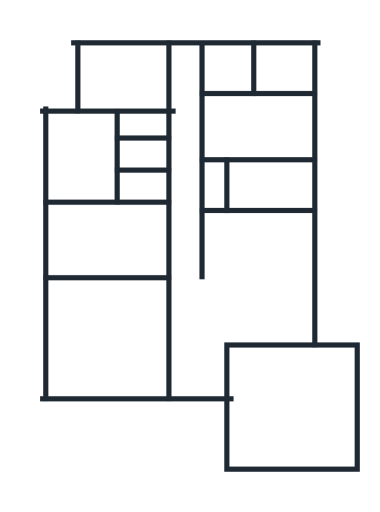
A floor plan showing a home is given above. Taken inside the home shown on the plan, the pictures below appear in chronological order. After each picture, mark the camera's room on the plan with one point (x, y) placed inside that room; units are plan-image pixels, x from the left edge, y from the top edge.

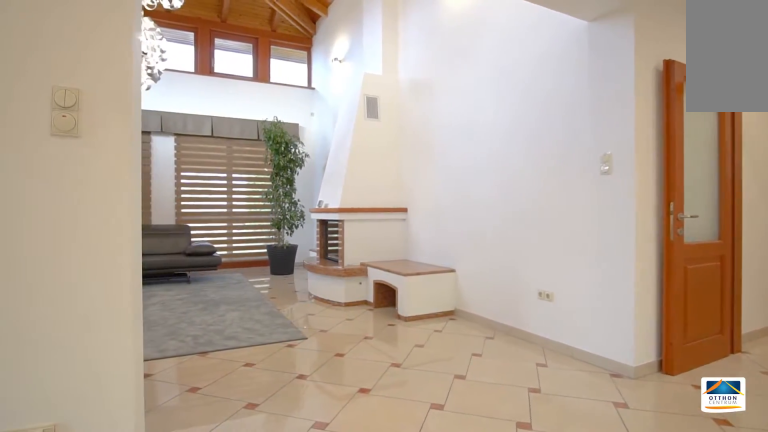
(200, 359)
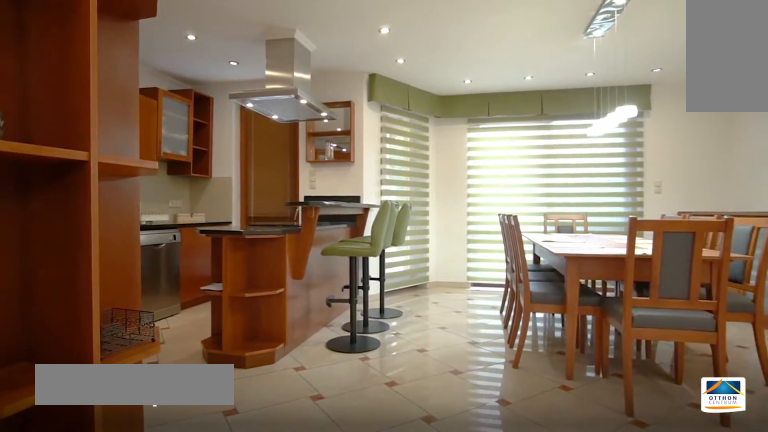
(265, 284)
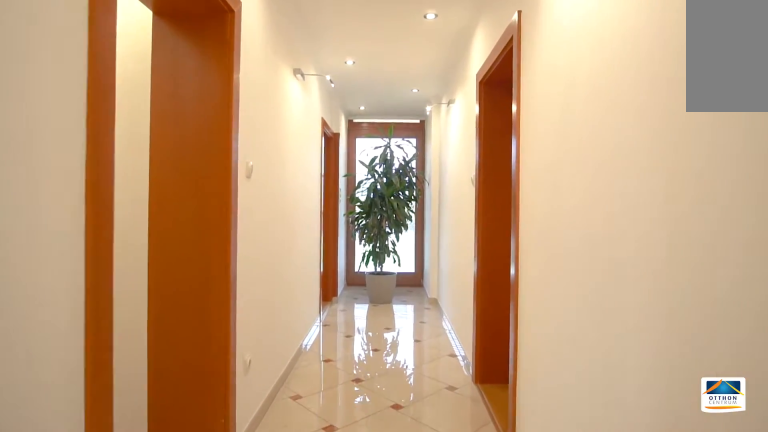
(191, 215)
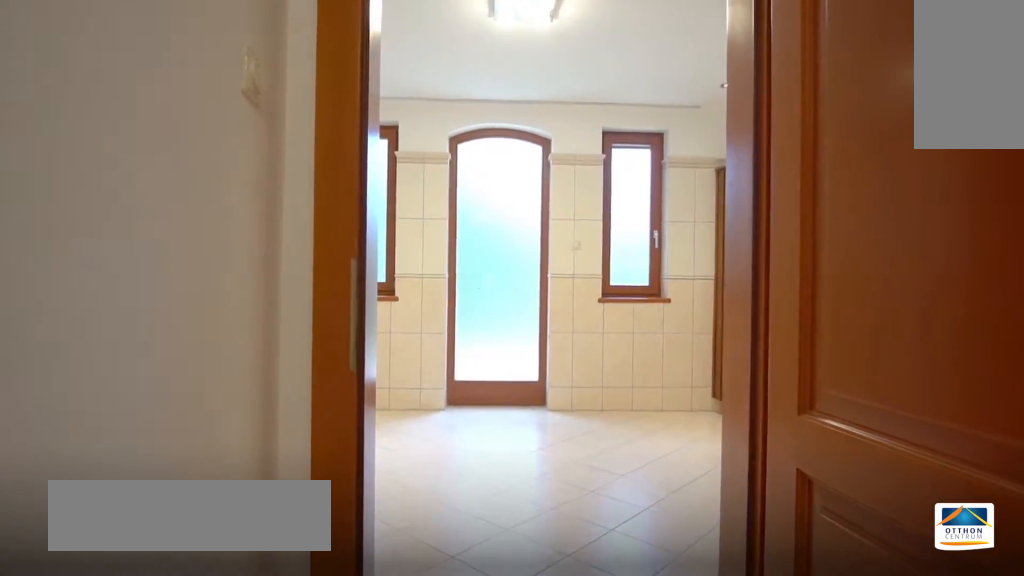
(146, 156)
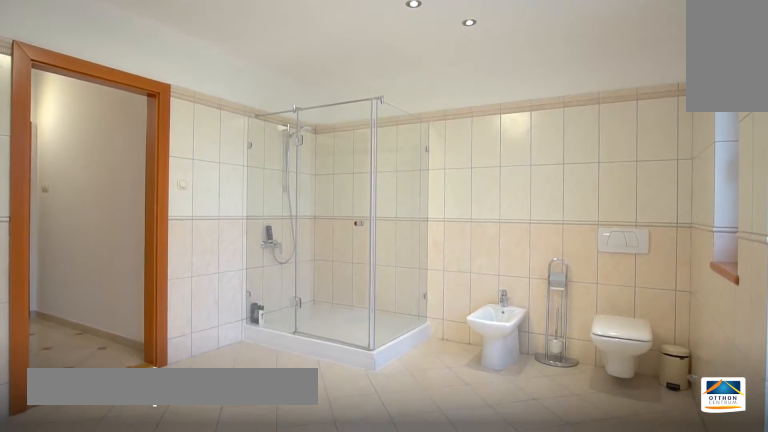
(83, 156)
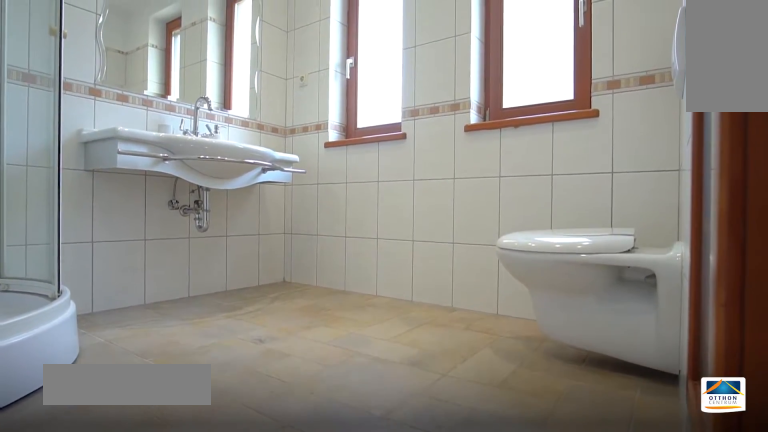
(287, 69)
